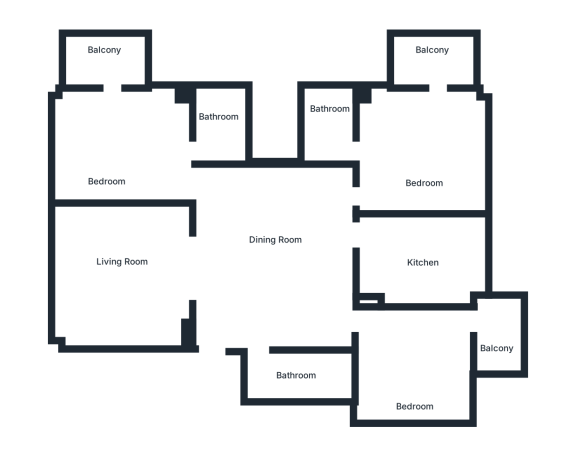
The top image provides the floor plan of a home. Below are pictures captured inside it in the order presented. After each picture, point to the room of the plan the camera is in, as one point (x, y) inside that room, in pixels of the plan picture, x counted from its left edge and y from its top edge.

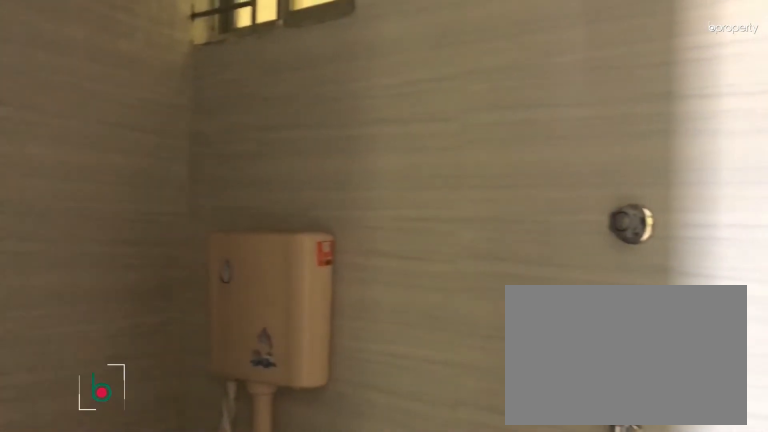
(291, 375)
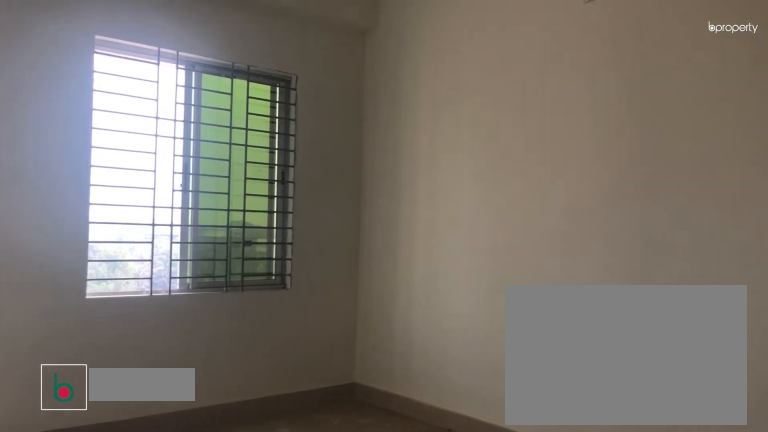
(415, 378)
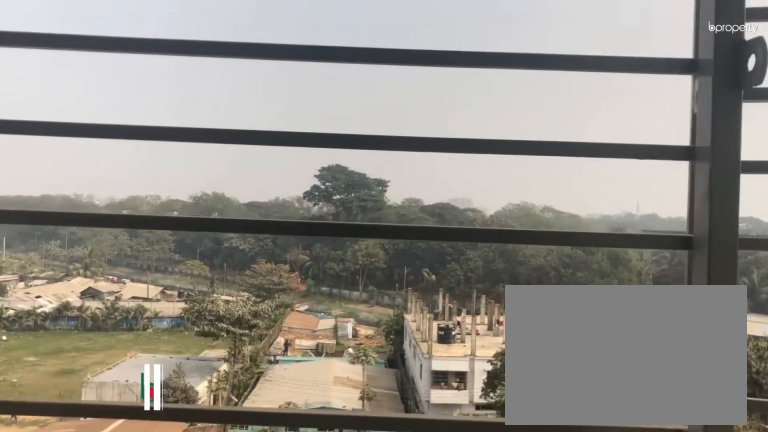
(497, 346)
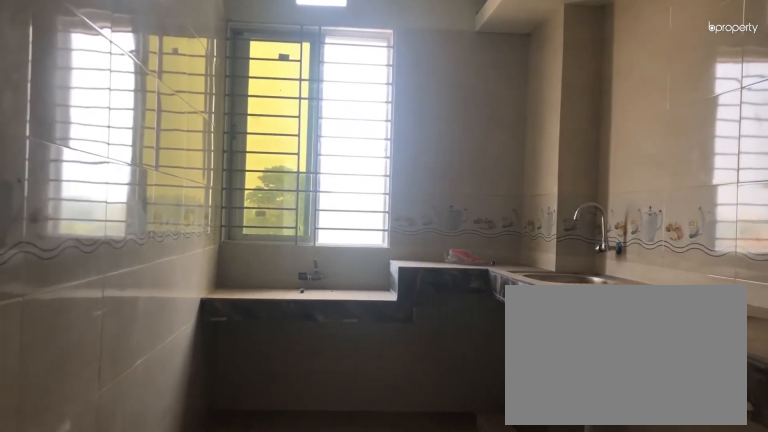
(427, 263)
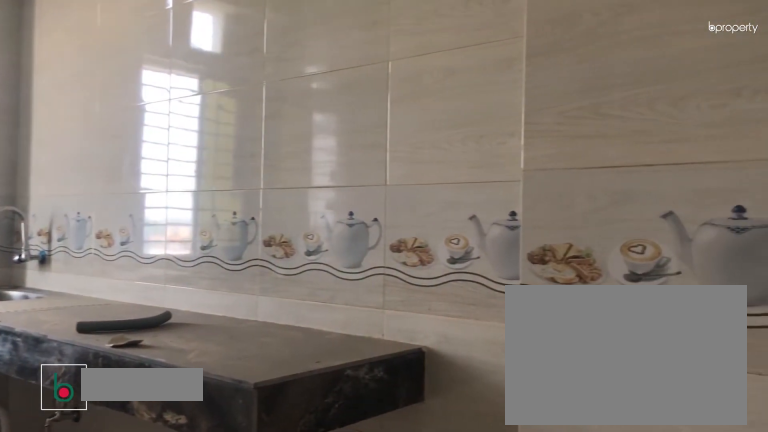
(427, 263)
